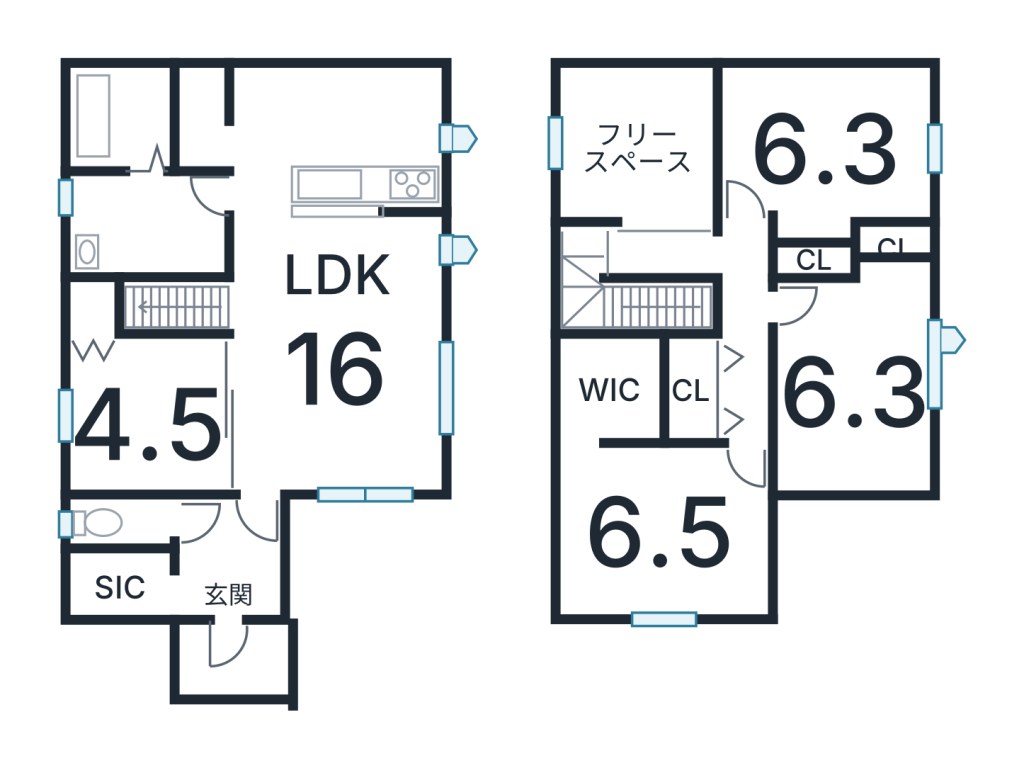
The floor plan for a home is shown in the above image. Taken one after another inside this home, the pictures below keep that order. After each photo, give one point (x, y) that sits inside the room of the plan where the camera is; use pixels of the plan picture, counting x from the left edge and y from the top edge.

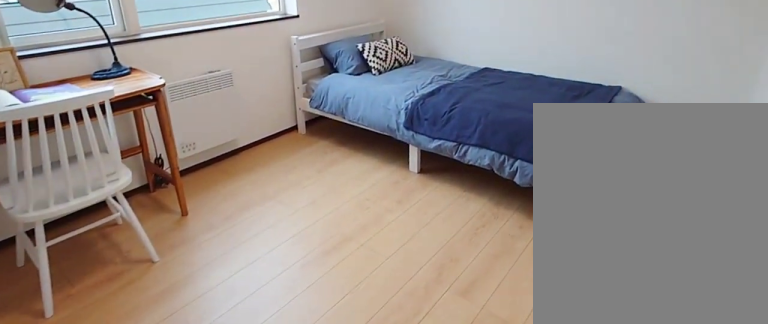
(850, 402)
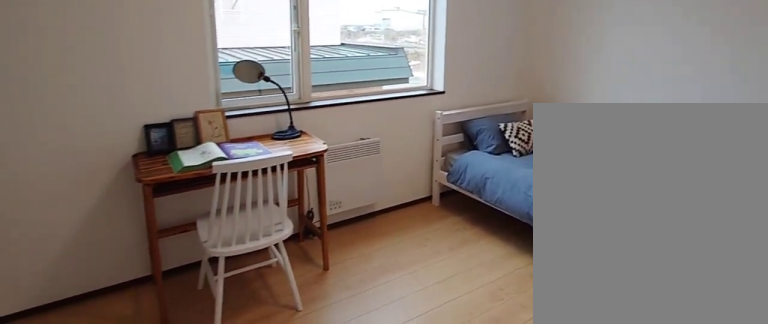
(850, 402)
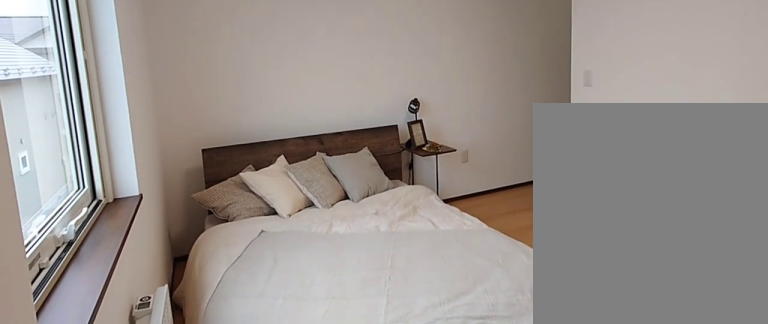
(662, 538)
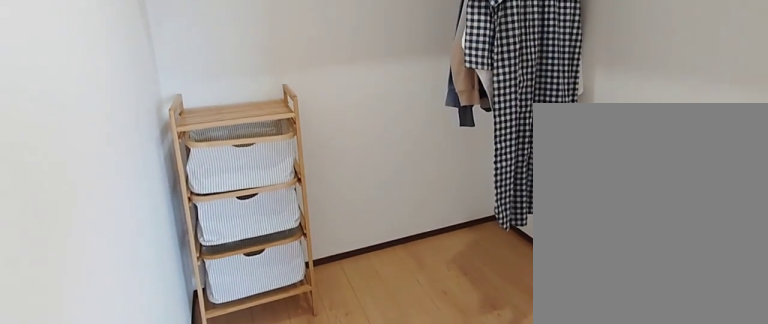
(602, 391)
